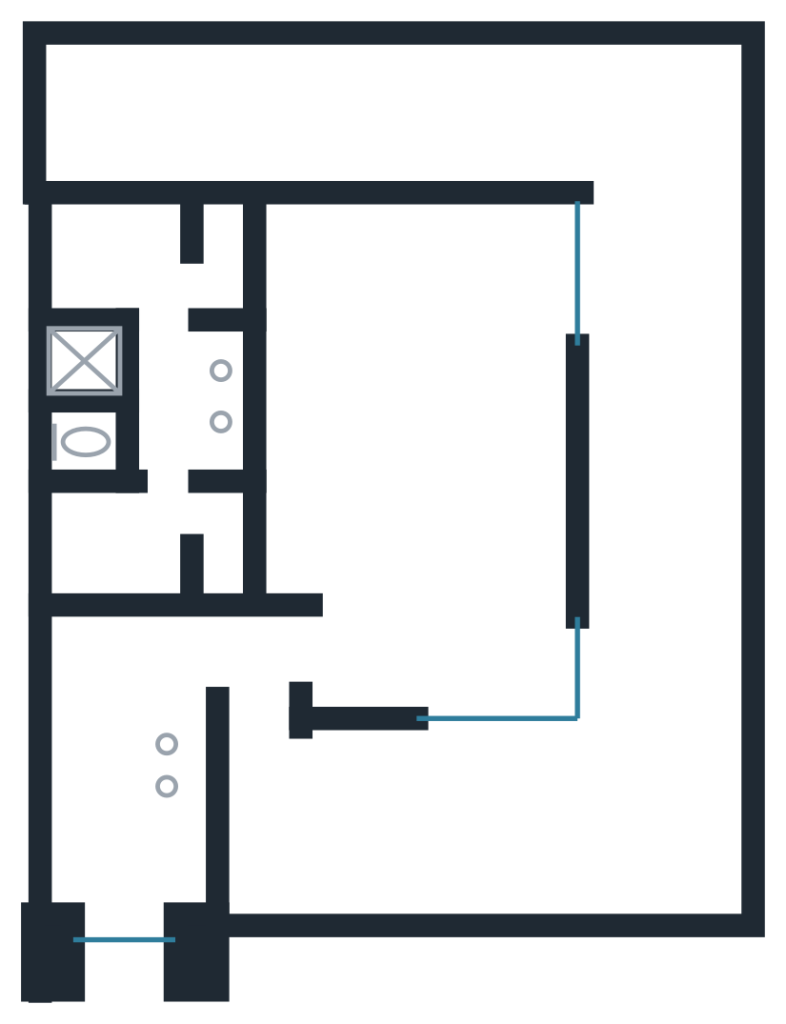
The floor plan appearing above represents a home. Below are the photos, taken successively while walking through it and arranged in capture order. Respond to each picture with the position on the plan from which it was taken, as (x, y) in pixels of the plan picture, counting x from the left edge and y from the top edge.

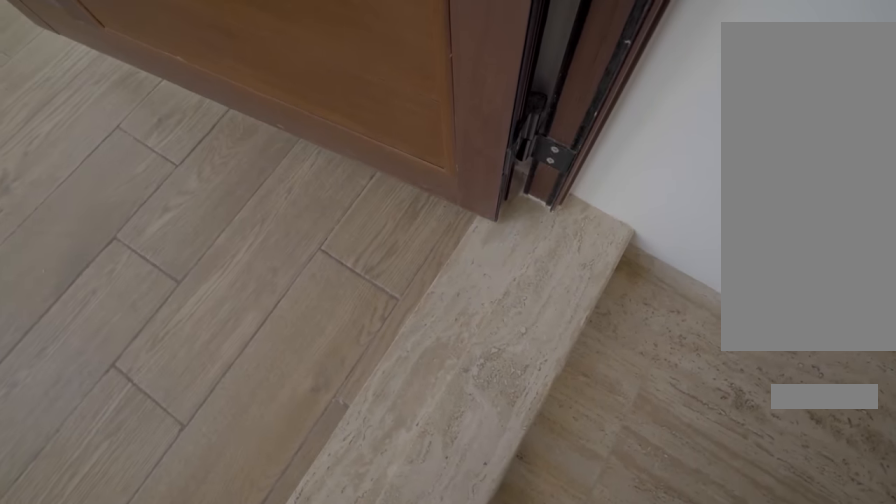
(258, 761)
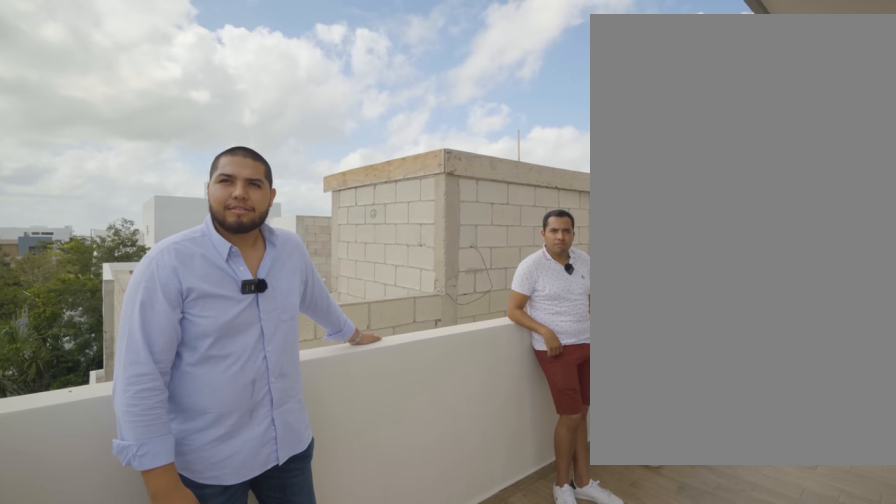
(608, 115)
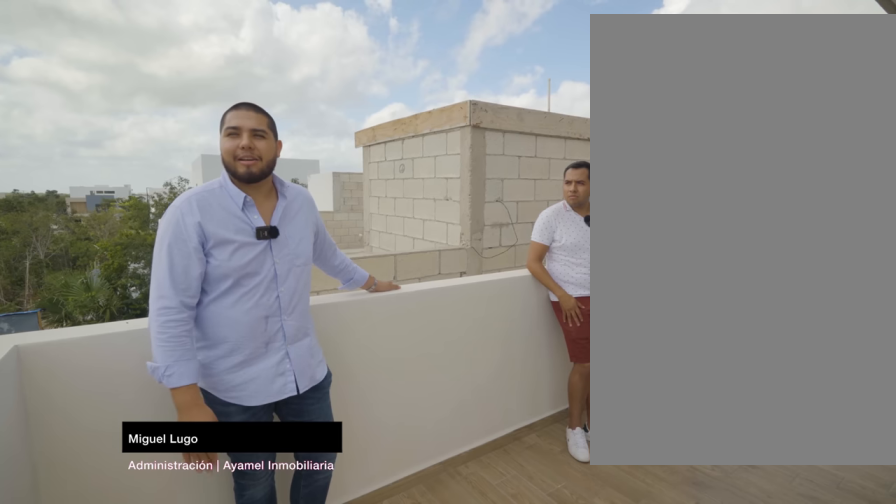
(610, 114)
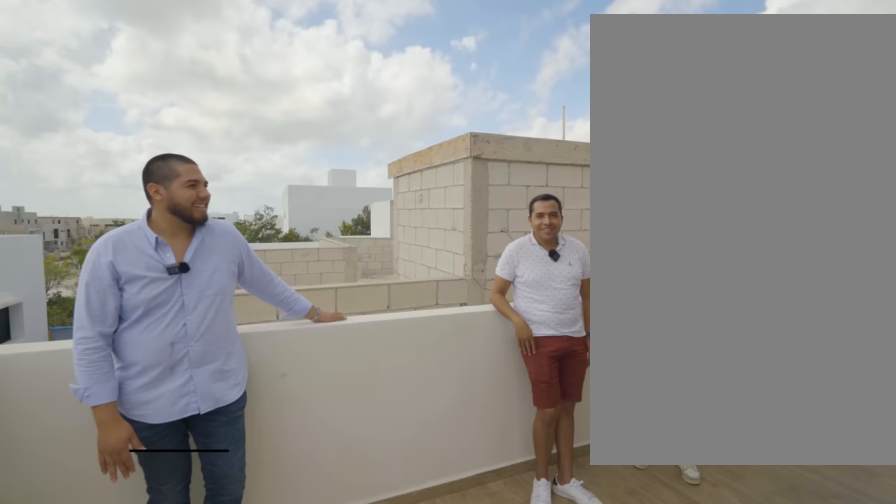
(609, 115)
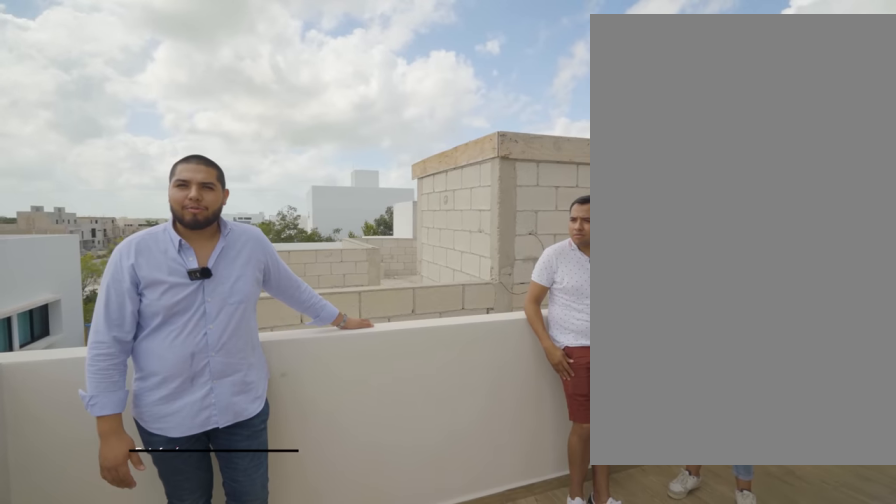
(609, 115)
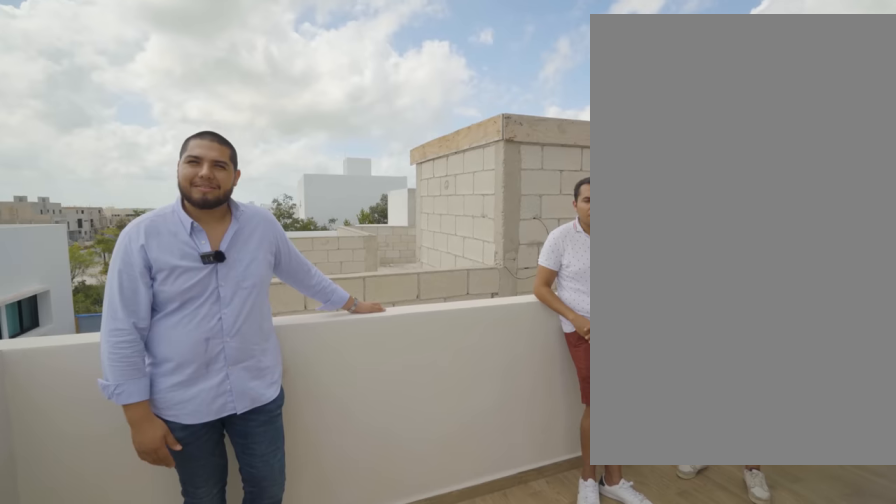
(609, 115)
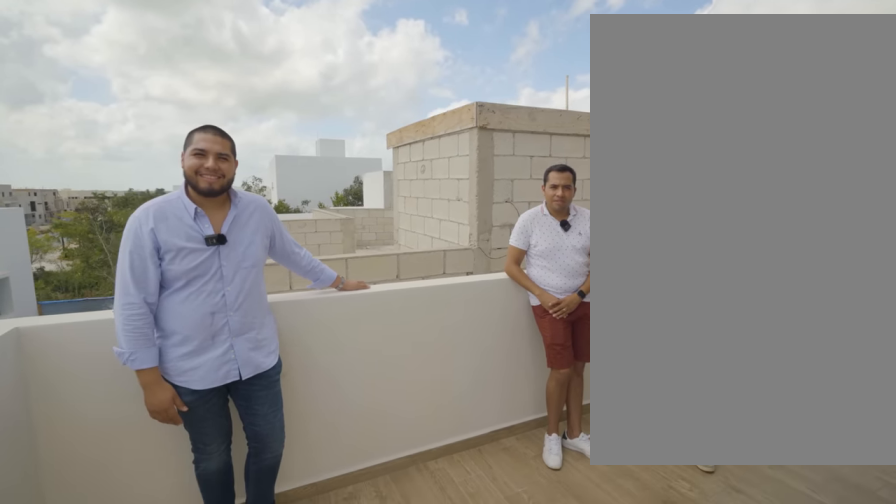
(607, 113)
